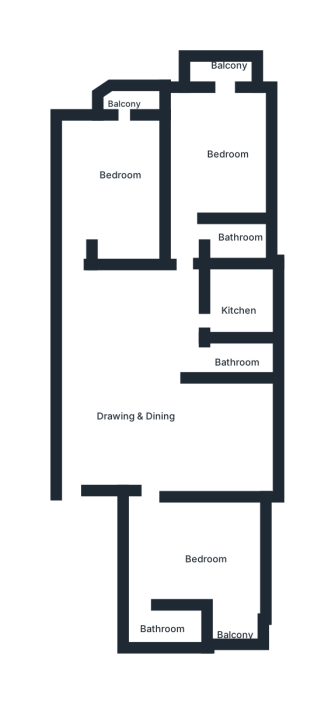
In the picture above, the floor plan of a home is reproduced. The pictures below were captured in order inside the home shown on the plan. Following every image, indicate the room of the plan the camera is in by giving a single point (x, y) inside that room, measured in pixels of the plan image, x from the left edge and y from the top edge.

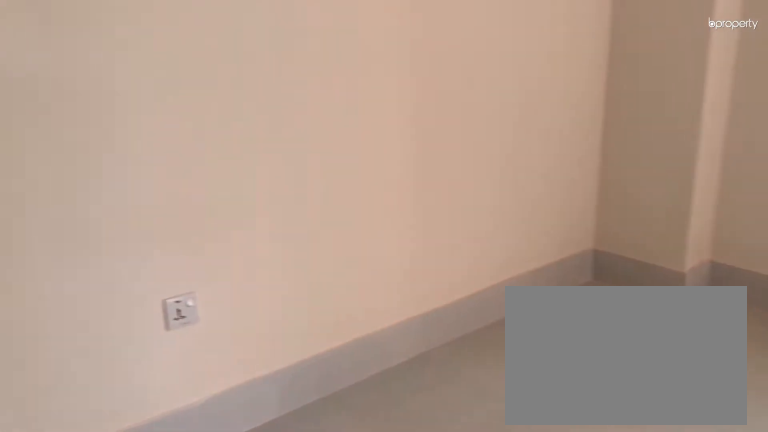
(196, 556)
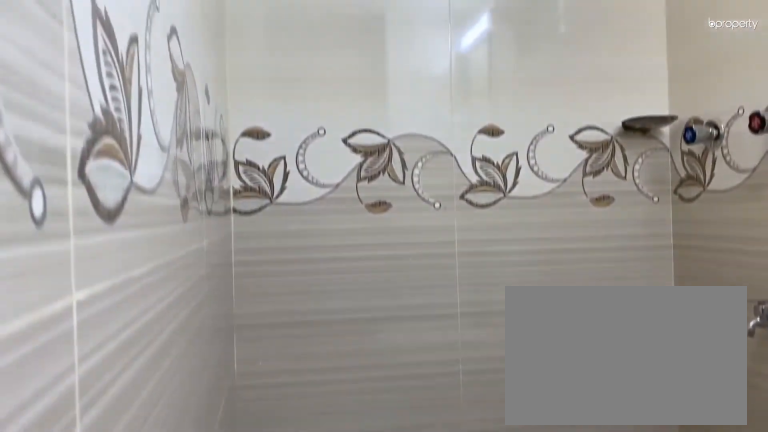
(164, 625)
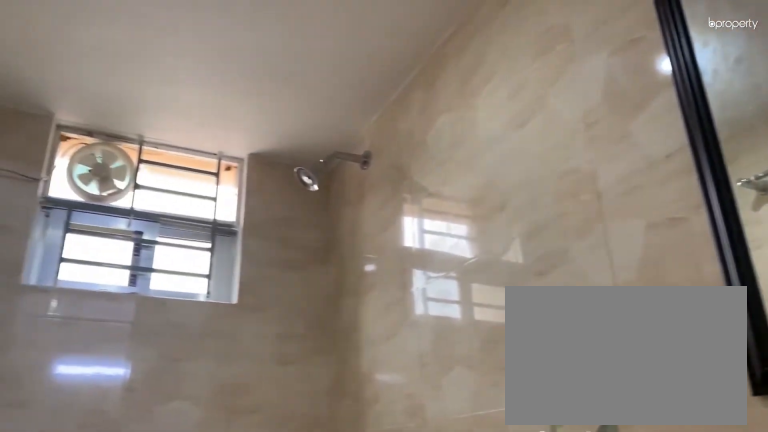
(235, 356)
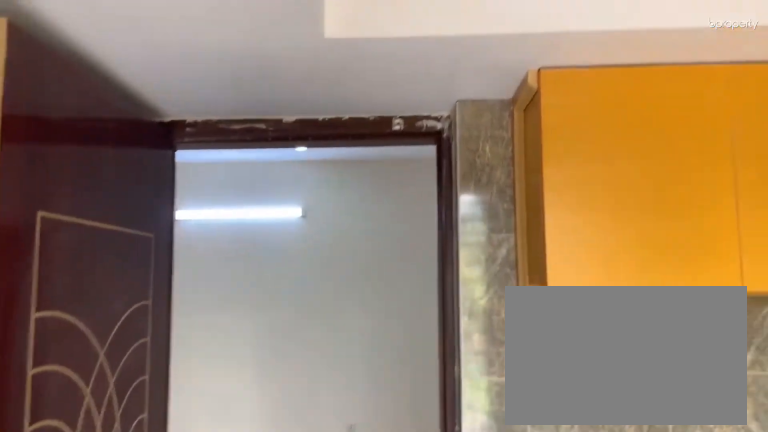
(239, 307)
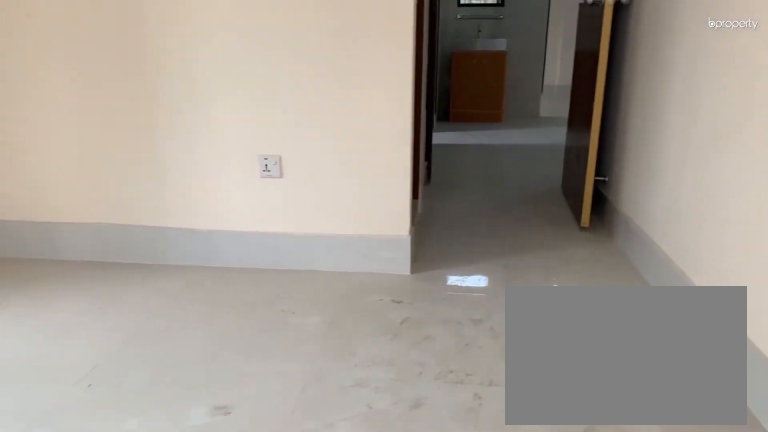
(226, 135)
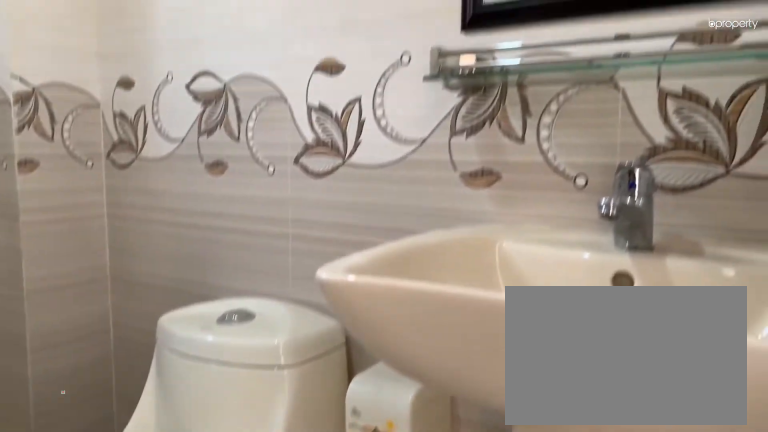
(227, 236)
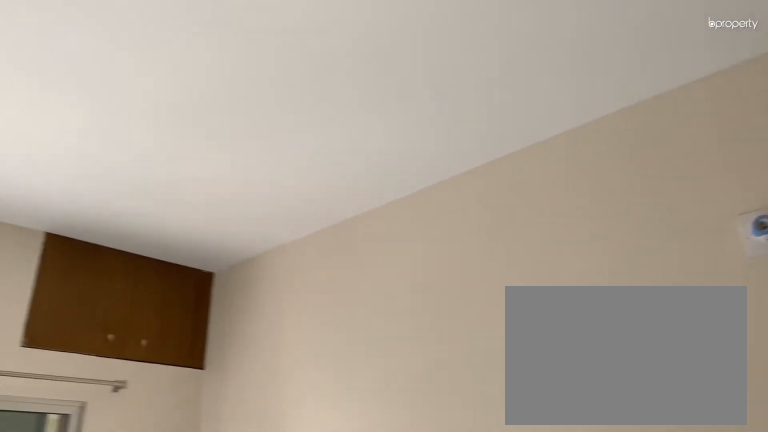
(120, 167)
